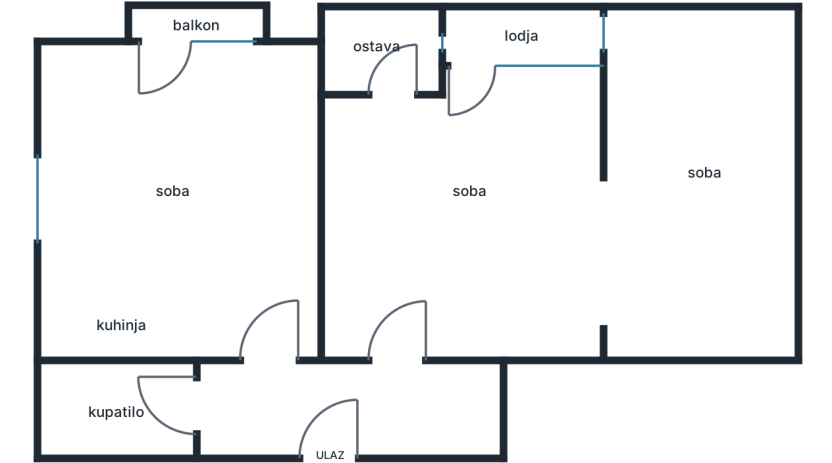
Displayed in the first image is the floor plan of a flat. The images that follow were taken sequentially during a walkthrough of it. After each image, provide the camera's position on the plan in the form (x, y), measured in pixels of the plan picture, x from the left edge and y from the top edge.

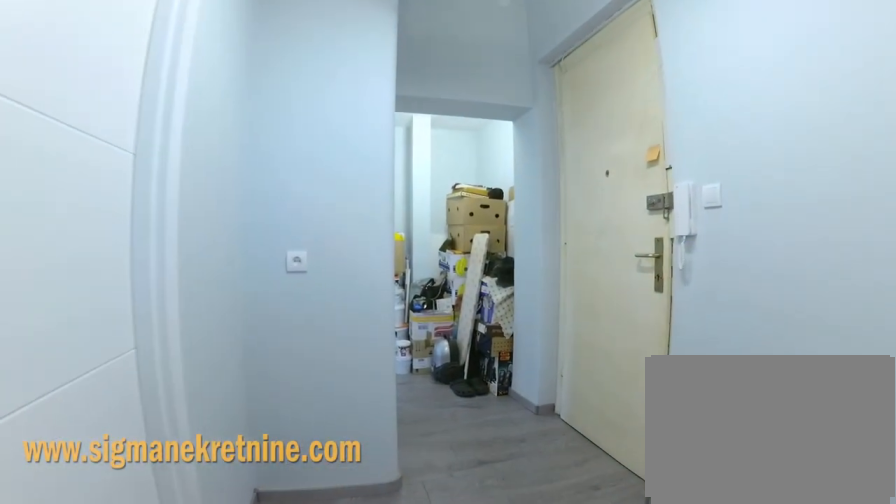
(204, 398)
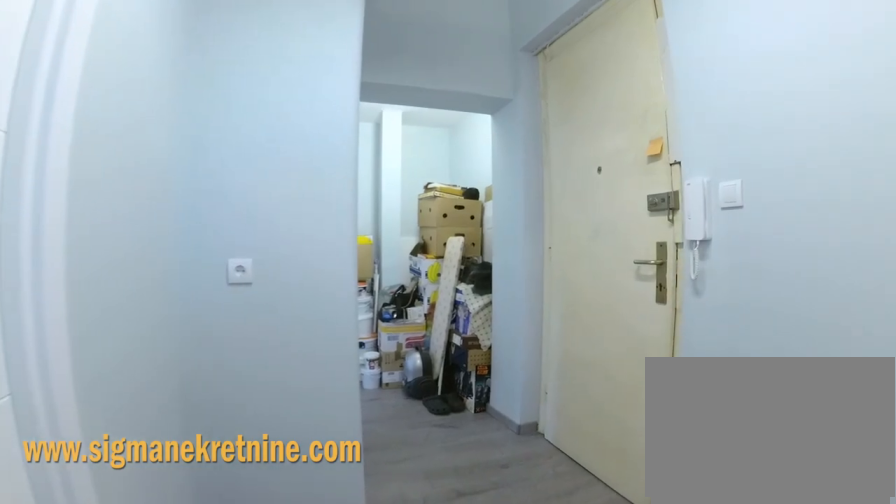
(221, 395)
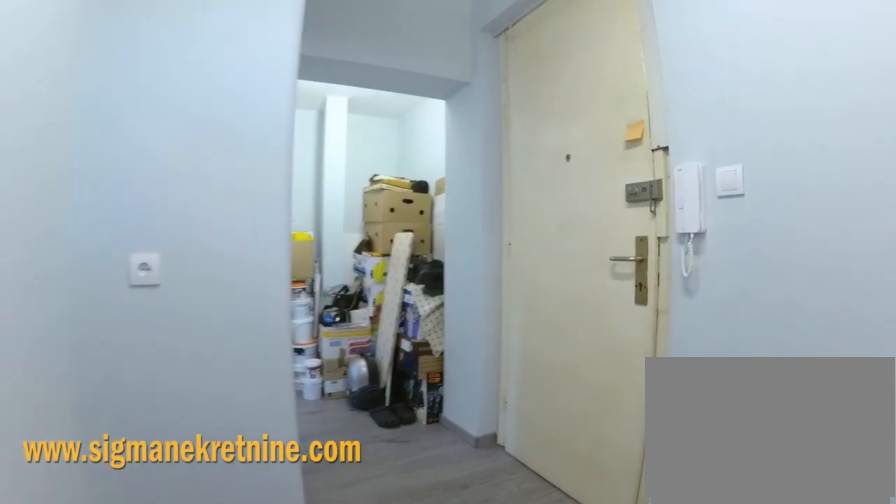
(236, 394)
